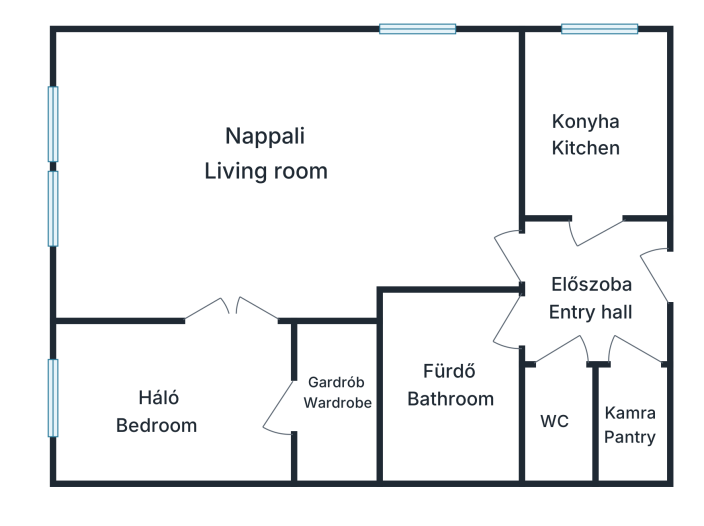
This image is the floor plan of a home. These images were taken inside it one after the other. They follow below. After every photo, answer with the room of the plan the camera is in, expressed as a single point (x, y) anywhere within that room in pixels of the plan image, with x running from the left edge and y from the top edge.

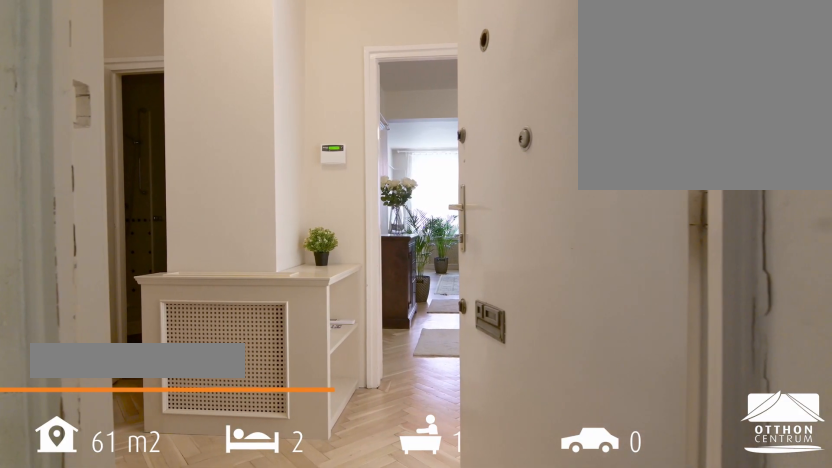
(593, 284)
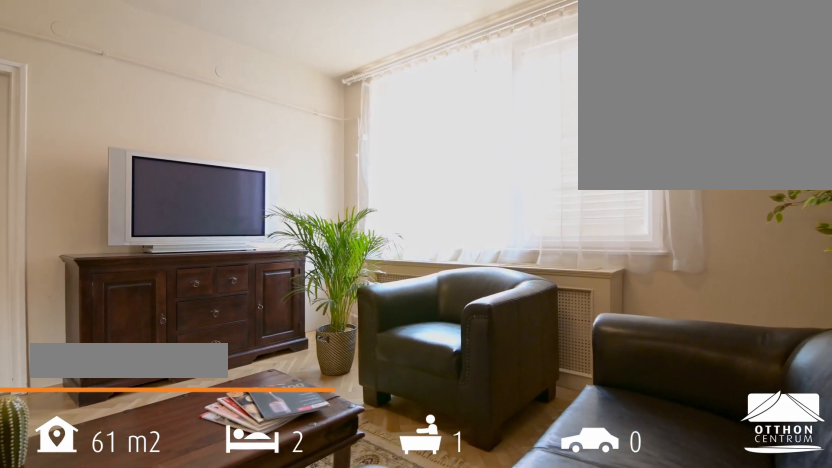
(292, 168)
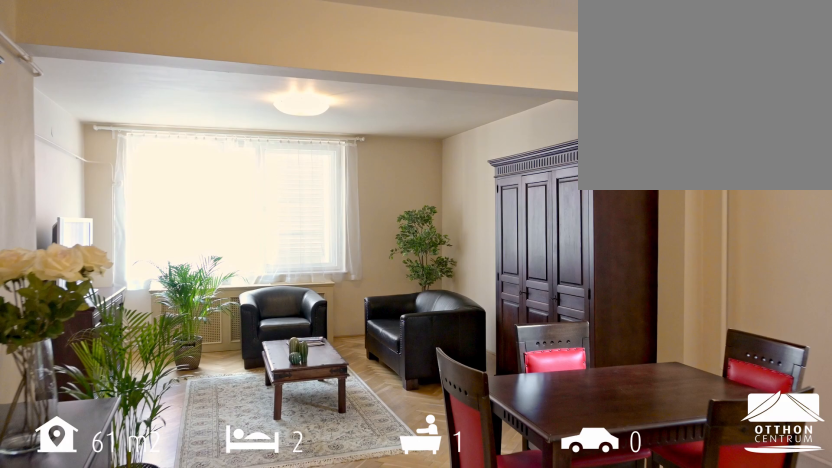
(292, 168)
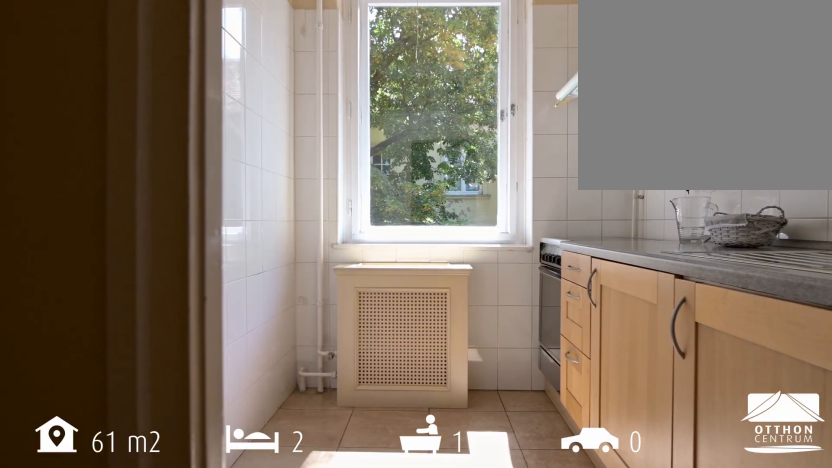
(589, 126)
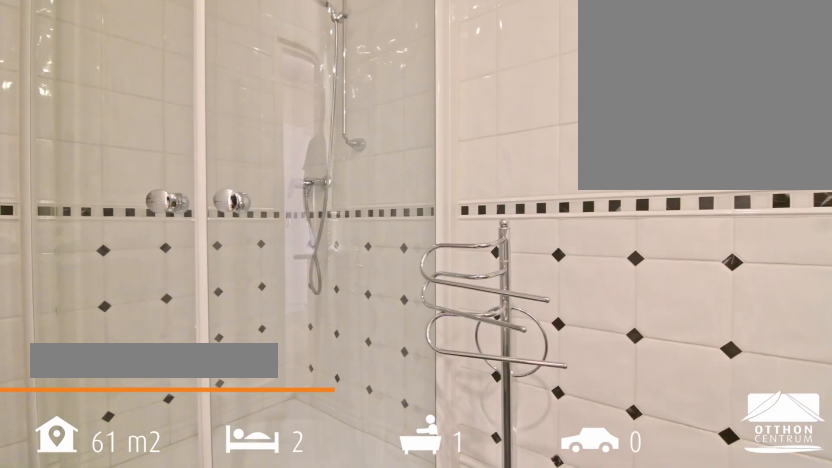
(446, 392)
